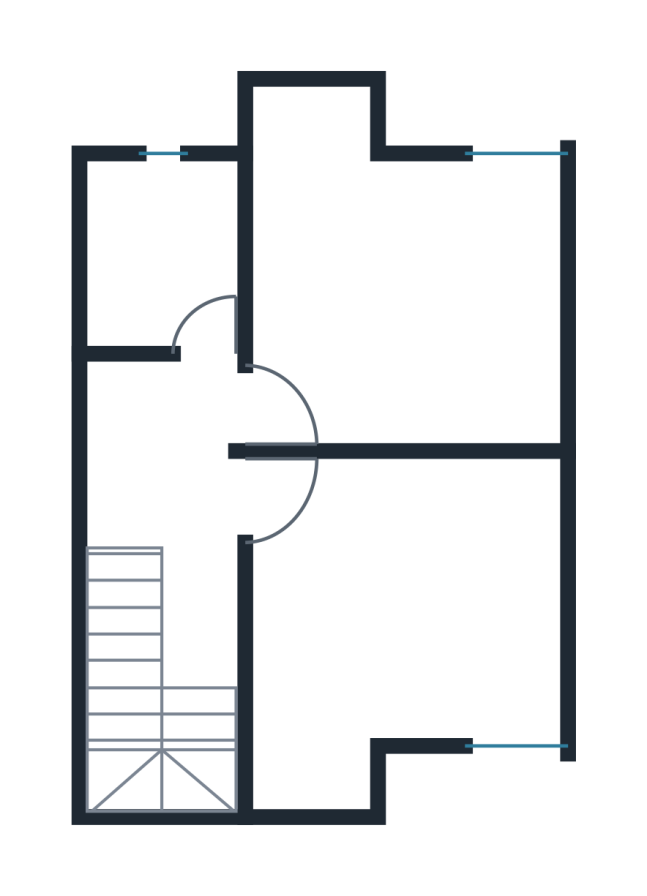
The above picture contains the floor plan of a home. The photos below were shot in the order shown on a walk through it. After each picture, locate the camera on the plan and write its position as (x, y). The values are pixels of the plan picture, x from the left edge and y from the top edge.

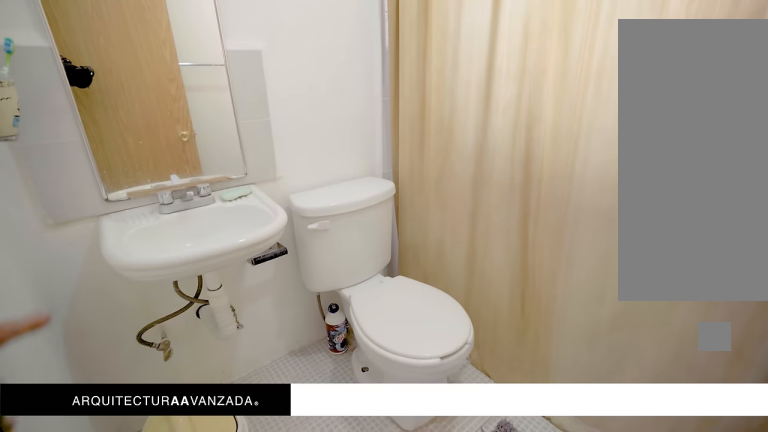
(206, 322)
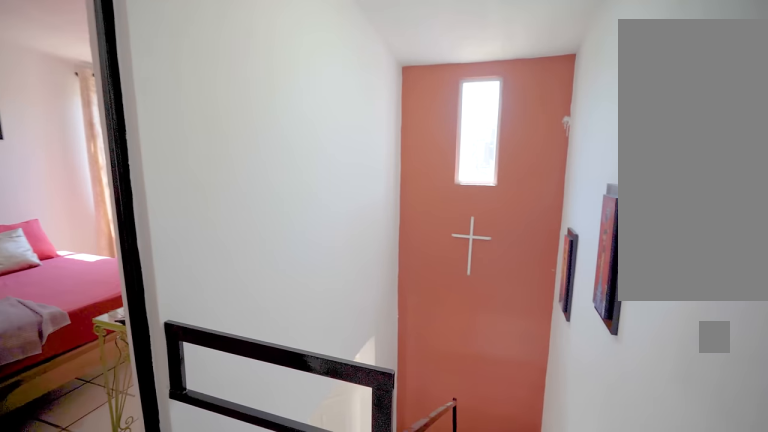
(203, 404)
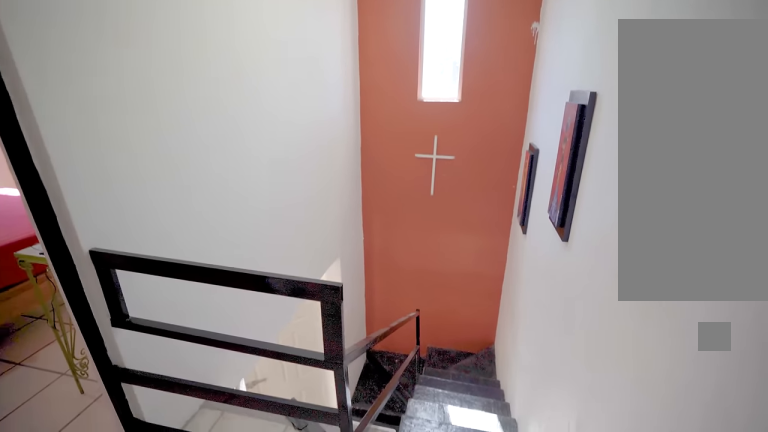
(203, 404)
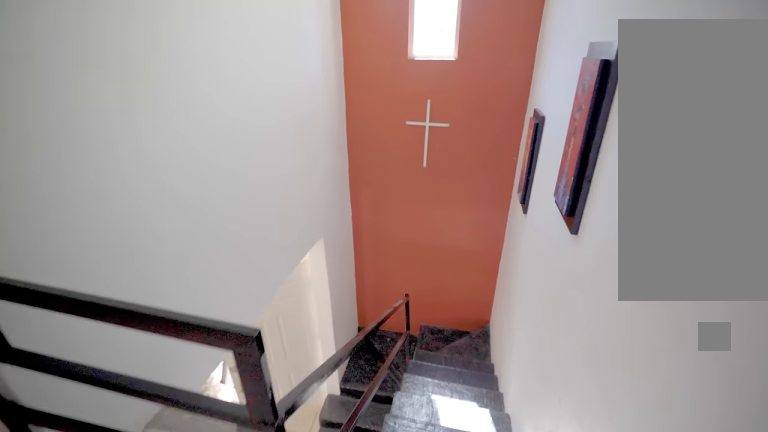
(203, 404)
